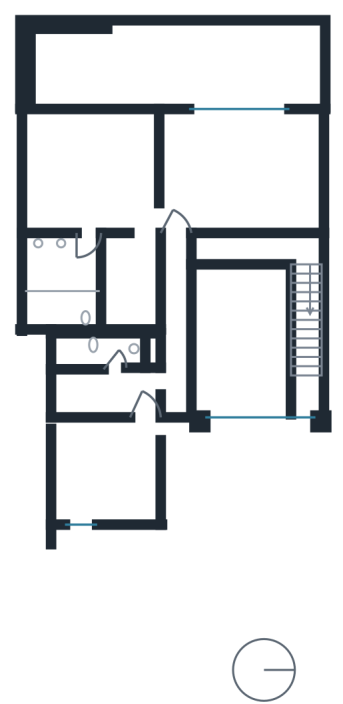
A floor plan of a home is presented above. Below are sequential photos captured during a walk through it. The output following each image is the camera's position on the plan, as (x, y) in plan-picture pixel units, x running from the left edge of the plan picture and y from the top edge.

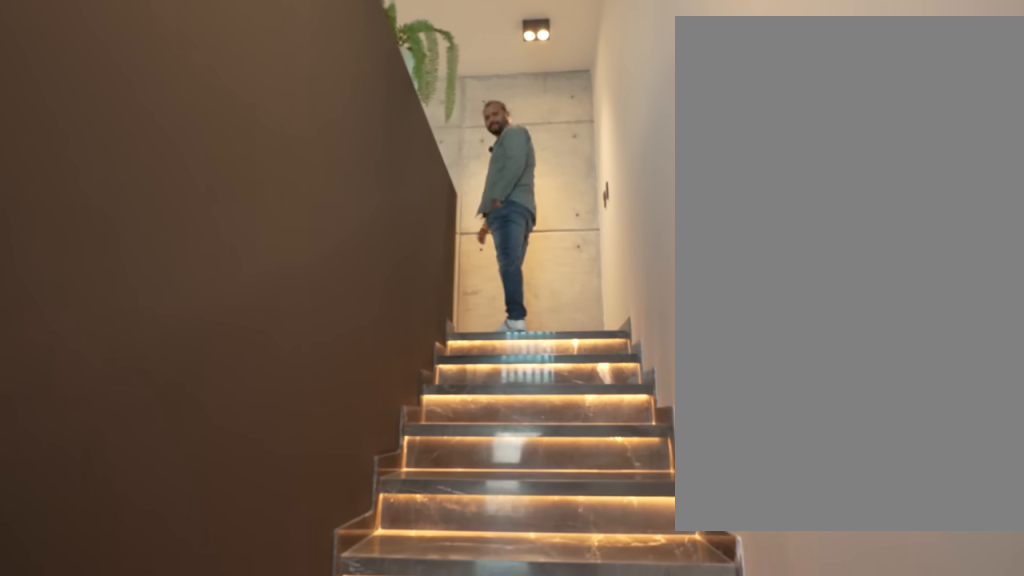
(305, 310)
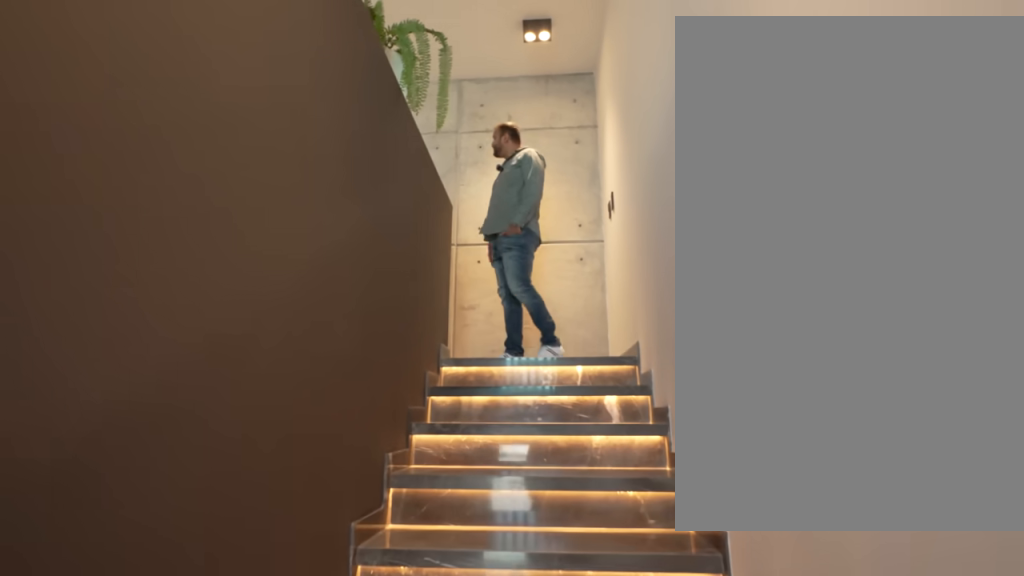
(306, 307)
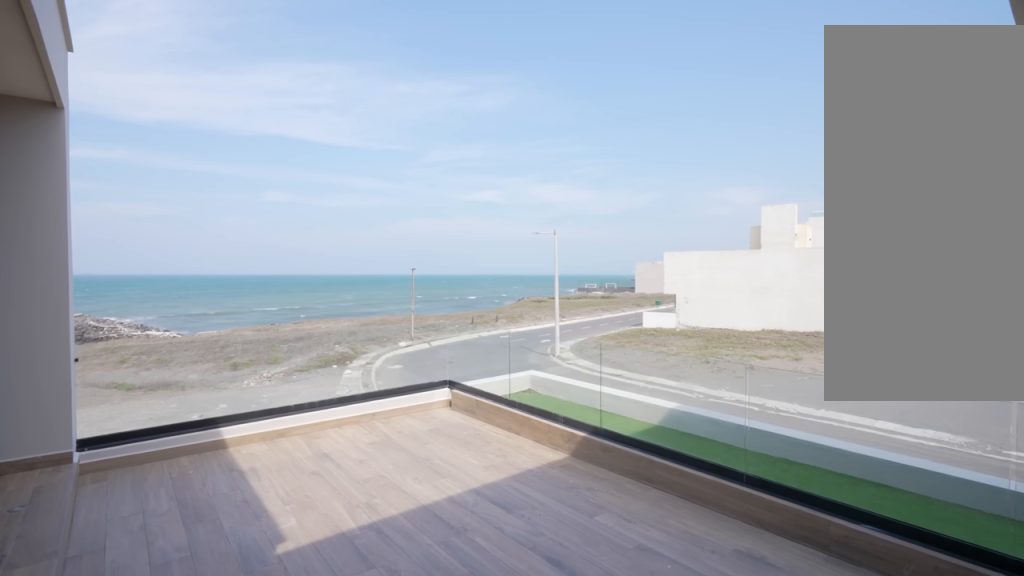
(183, 464)
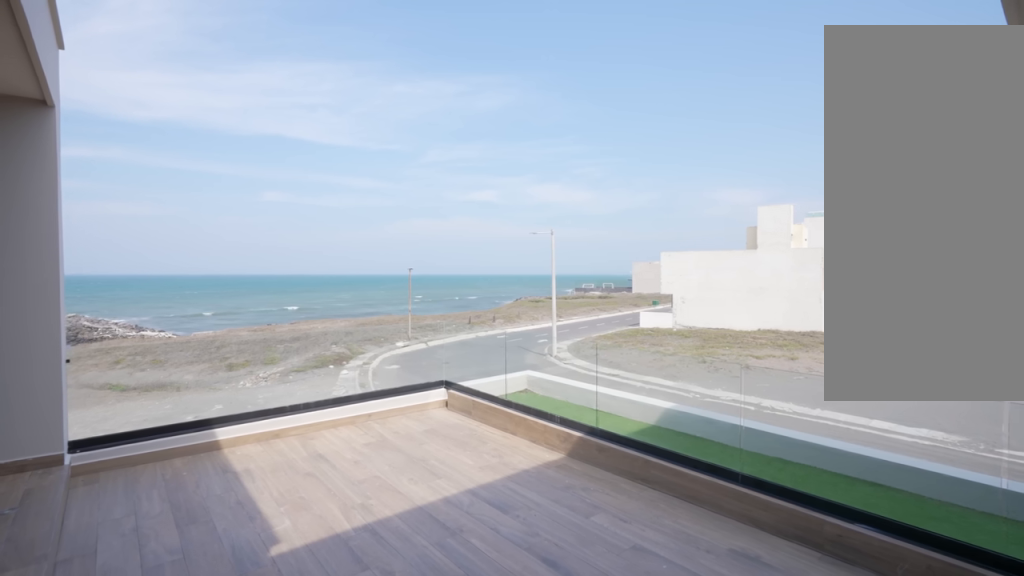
(183, 464)
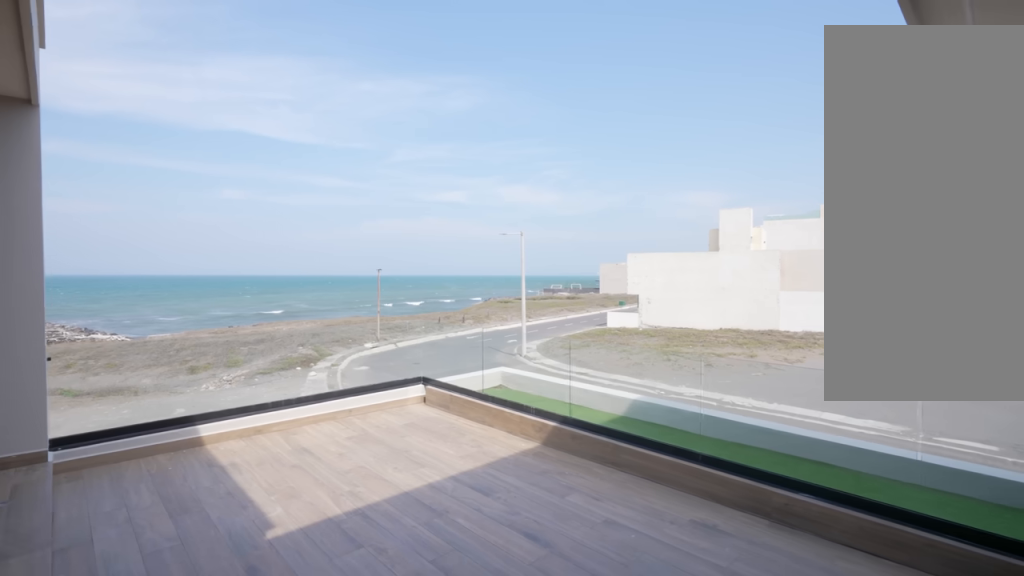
(193, 464)
